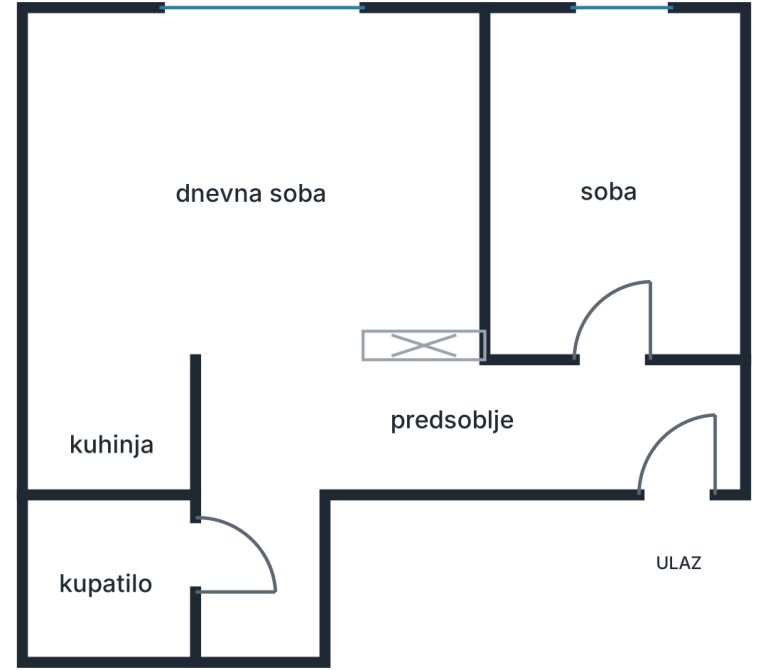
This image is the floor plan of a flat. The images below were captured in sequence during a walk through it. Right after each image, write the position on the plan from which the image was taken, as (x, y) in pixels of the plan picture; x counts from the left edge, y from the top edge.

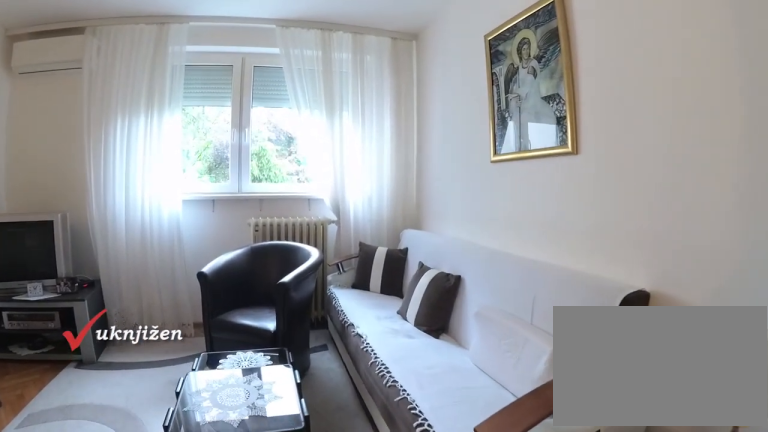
(351, 350)
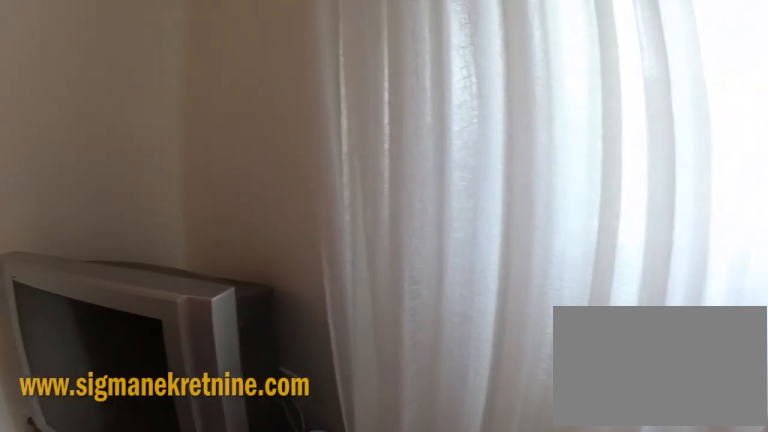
(324, 130)
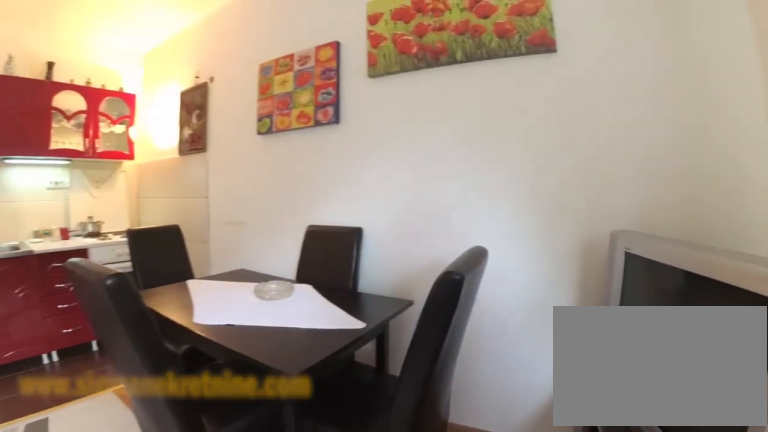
(339, 103)
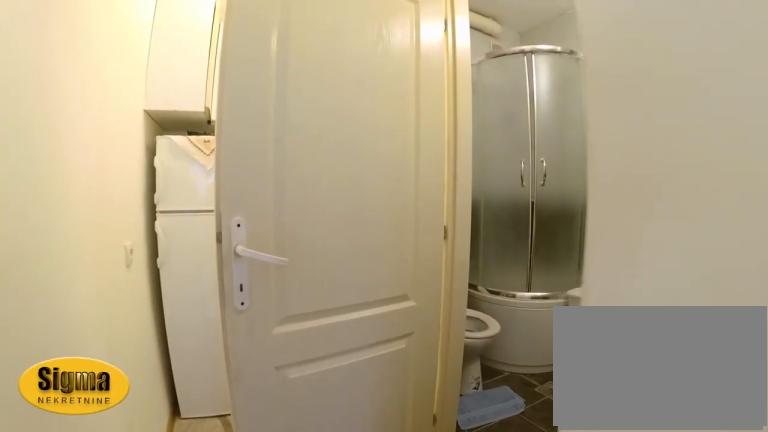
(270, 422)
